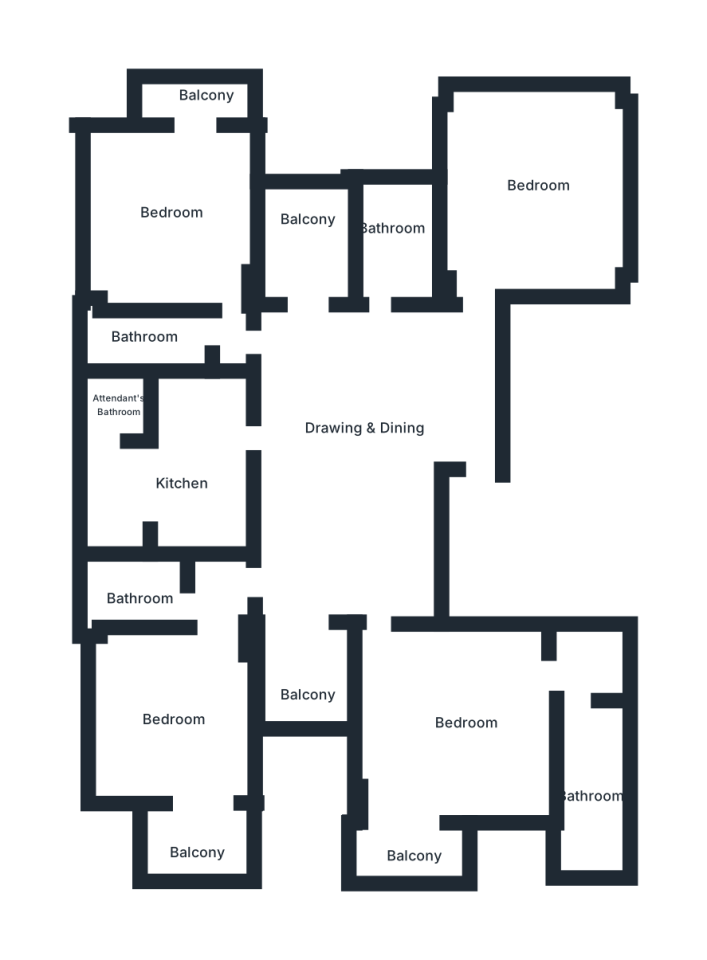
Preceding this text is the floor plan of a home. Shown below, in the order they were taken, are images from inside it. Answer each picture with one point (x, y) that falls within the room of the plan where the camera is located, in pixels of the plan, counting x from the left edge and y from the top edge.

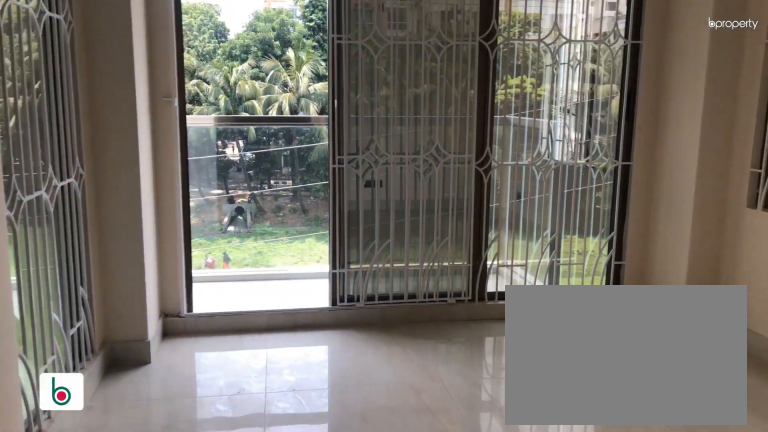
(181, 731)
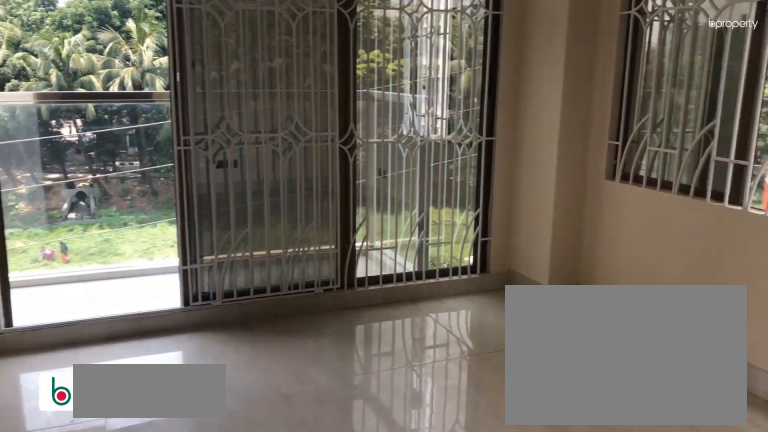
(181, 731)
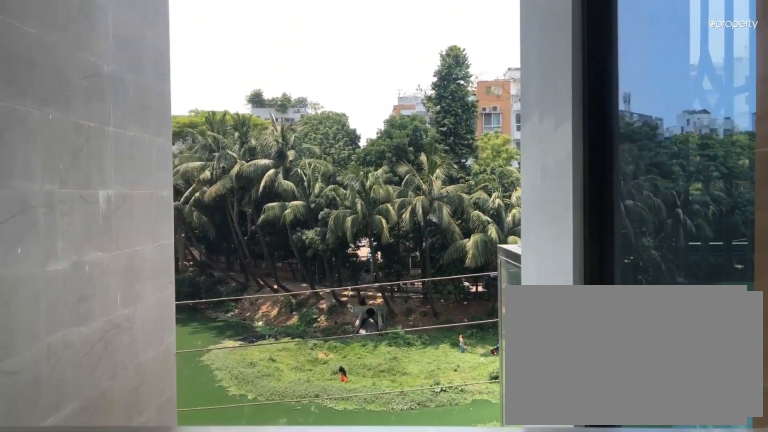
(298, 678)
